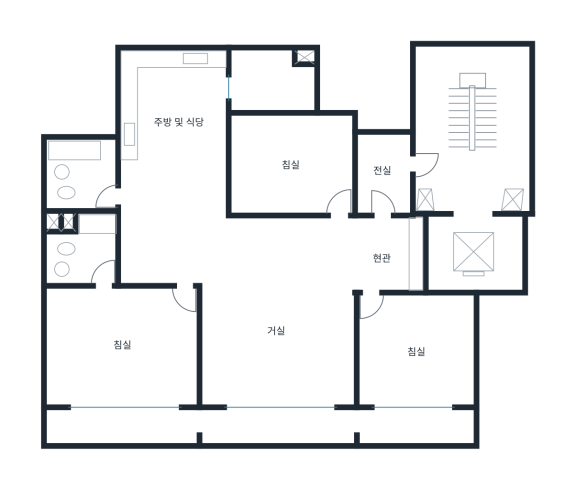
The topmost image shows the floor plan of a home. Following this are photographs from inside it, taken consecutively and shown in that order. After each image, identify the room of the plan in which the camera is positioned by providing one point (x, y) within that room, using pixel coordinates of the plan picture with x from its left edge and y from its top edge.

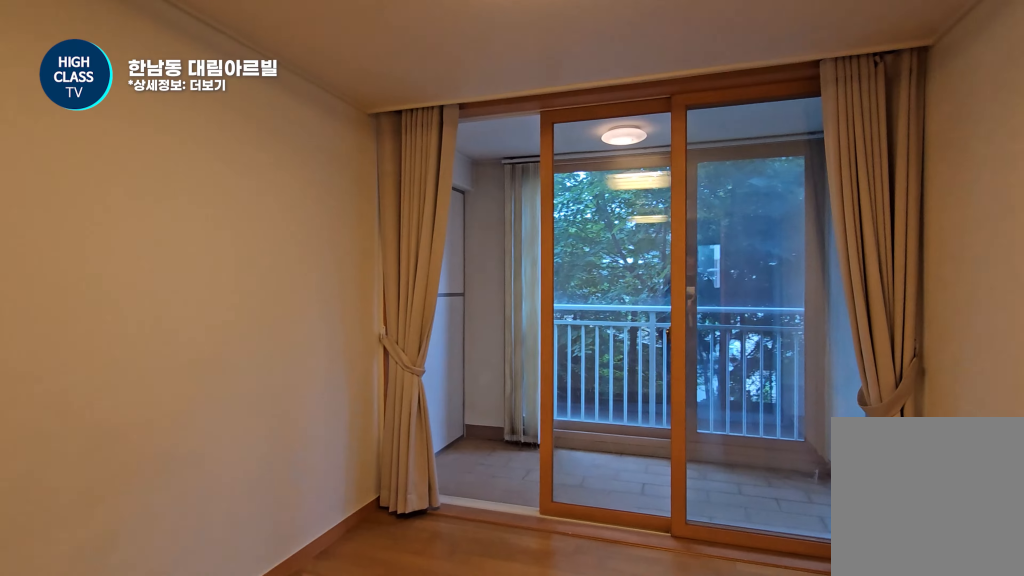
(417, 350)
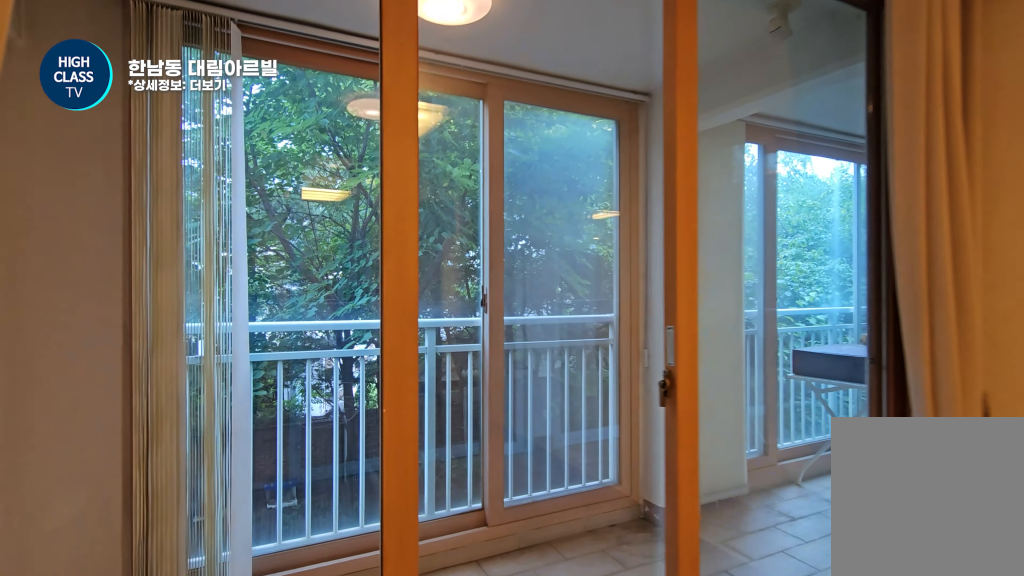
(417, 350)
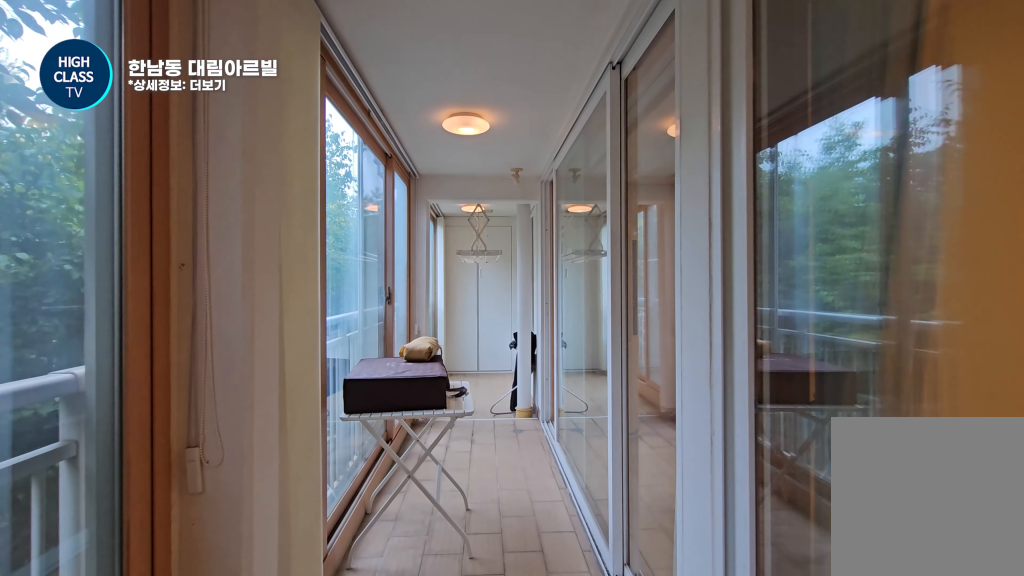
(261, 423)
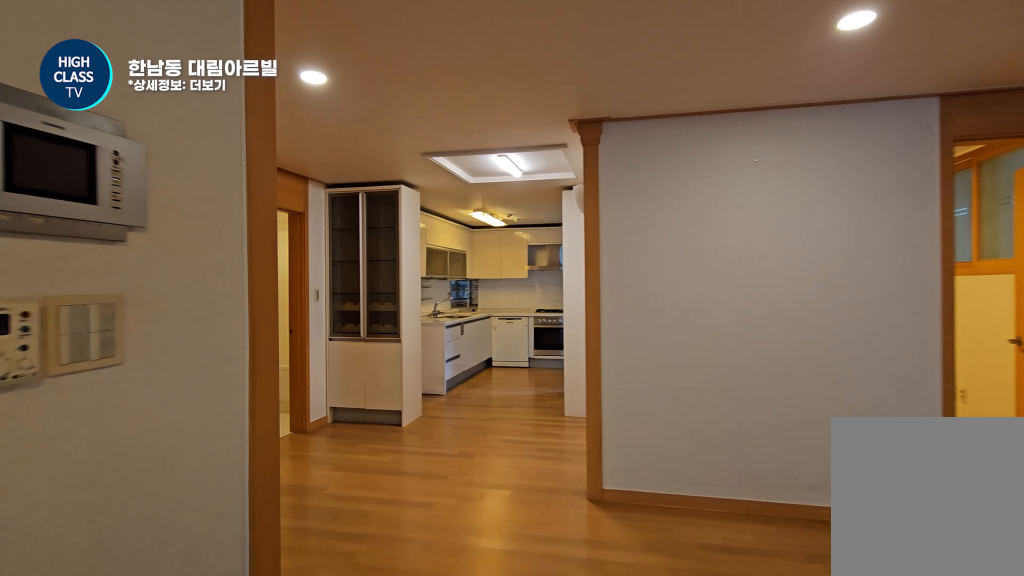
(277, 310)
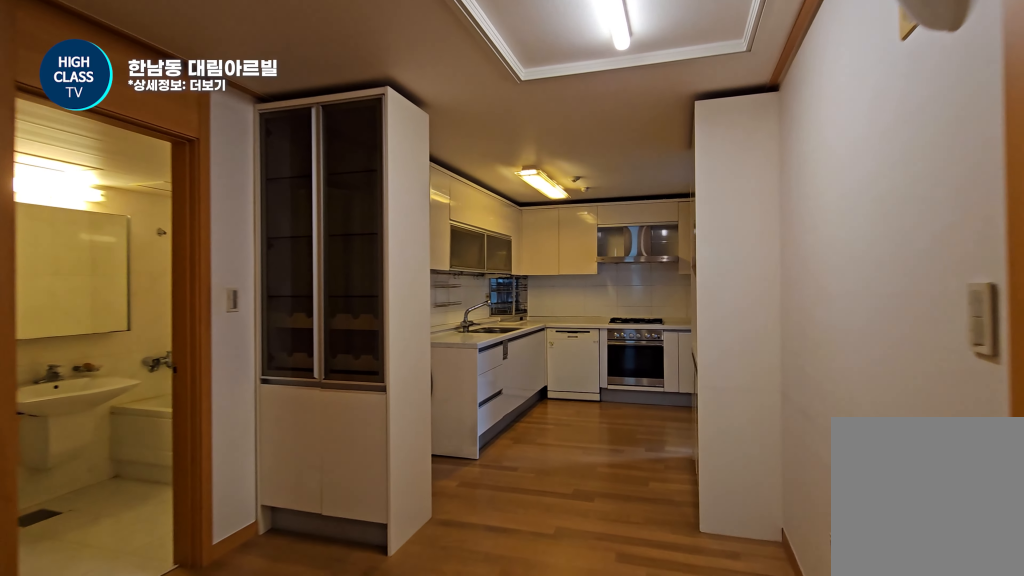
(172, 165)
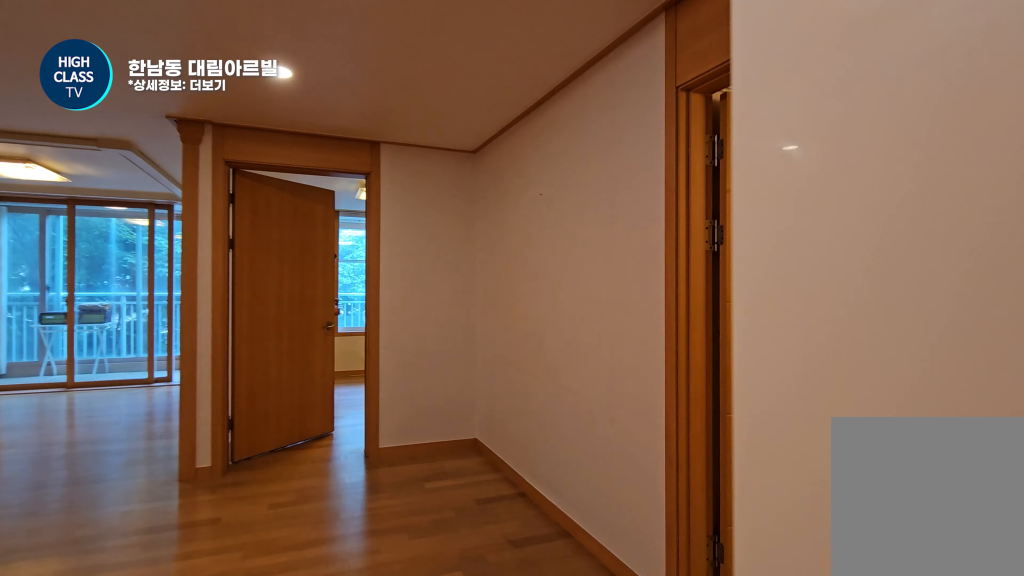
(172, 165)
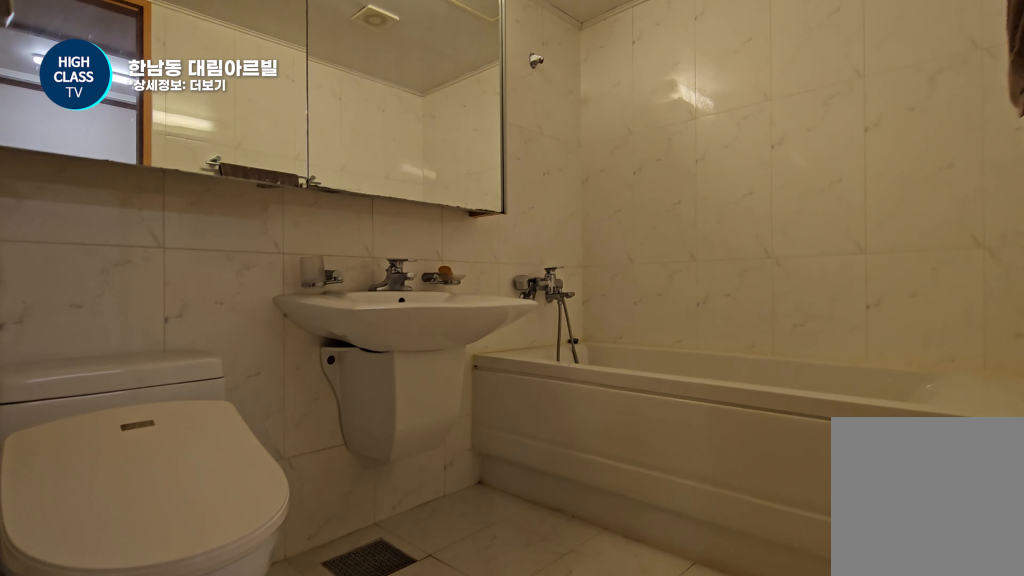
(83, 173)
